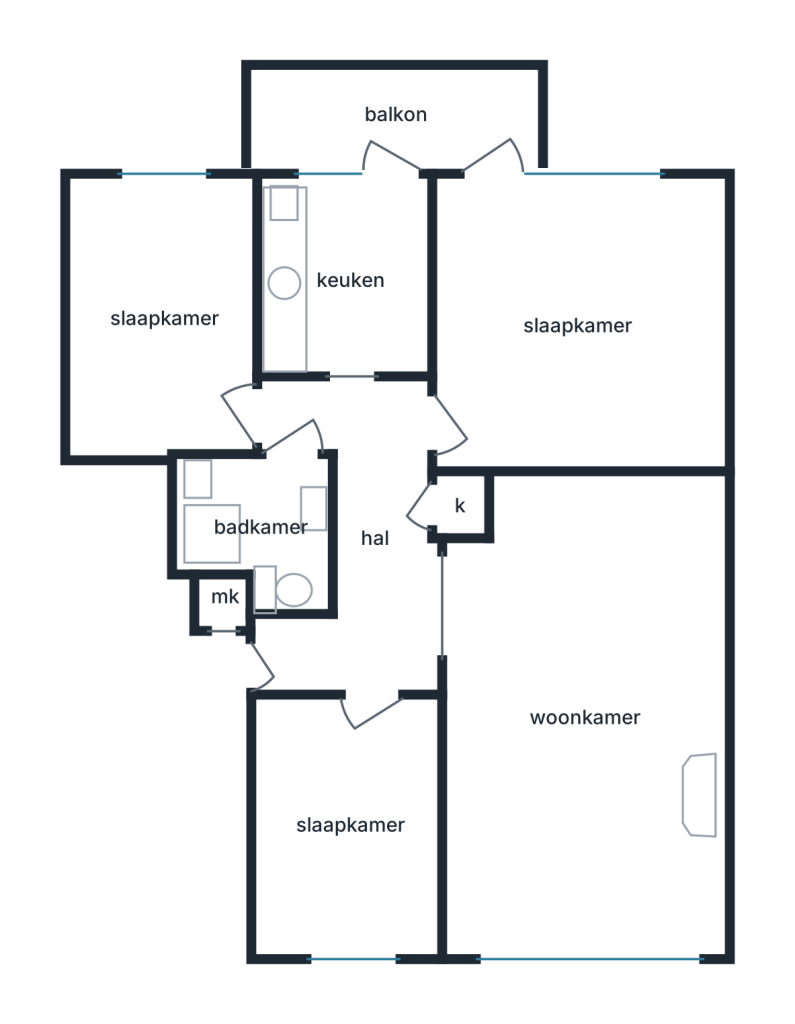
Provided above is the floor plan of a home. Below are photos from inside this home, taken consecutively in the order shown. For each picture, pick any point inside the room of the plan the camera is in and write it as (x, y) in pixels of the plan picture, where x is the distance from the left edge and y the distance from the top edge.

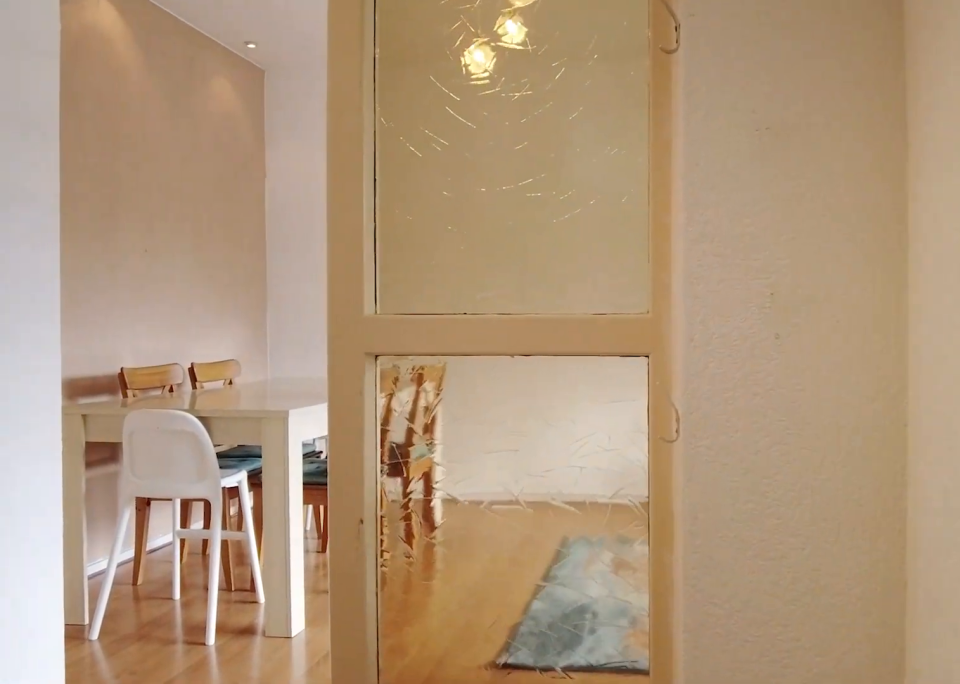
(362, 536)
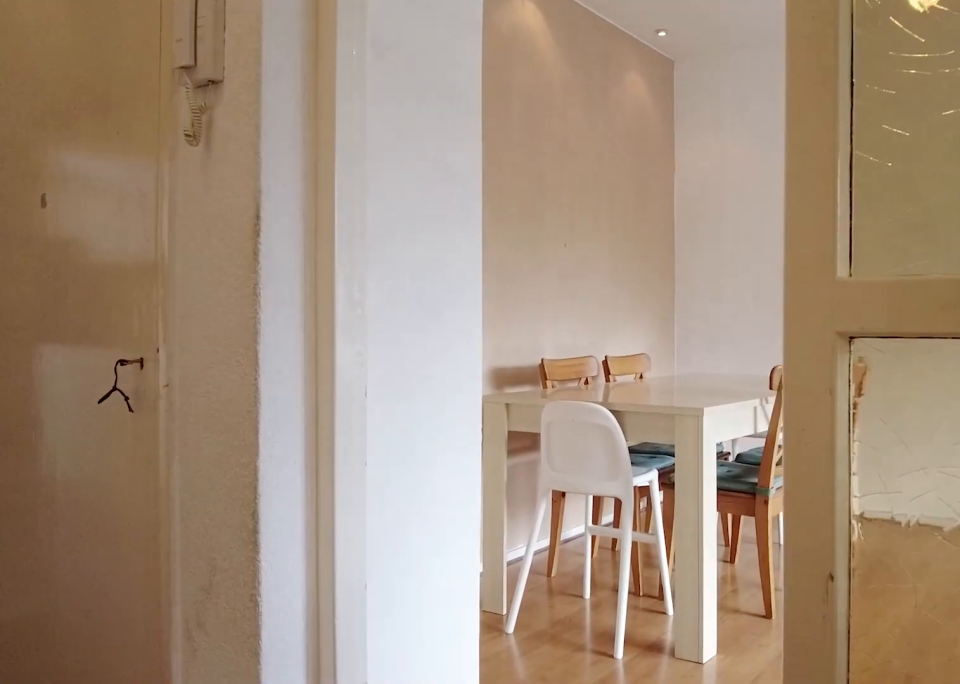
(362, 536)
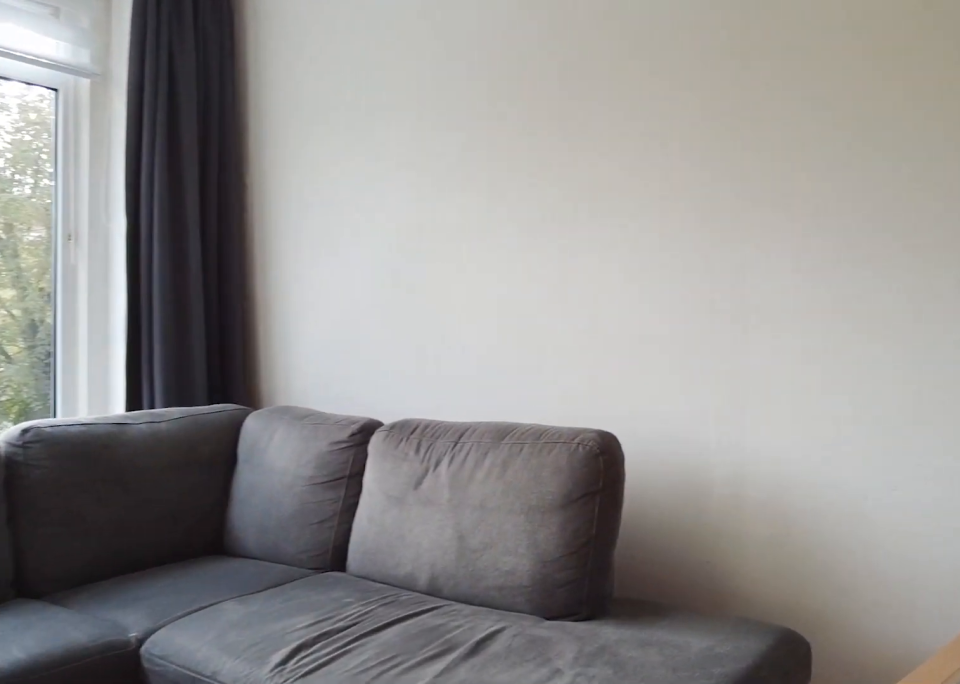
(583, 715)
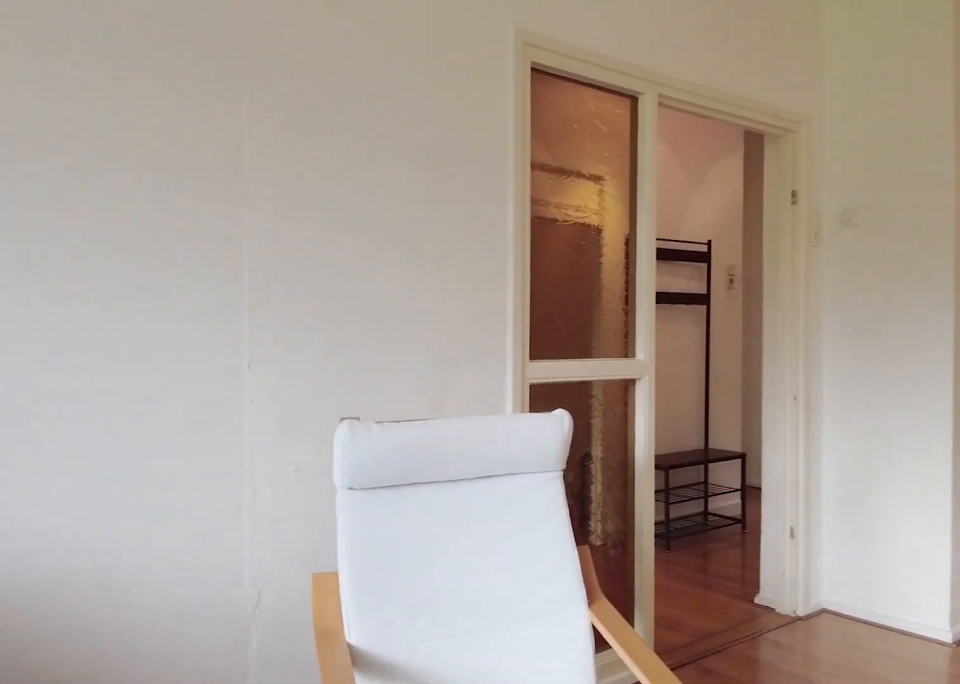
(583, 715)
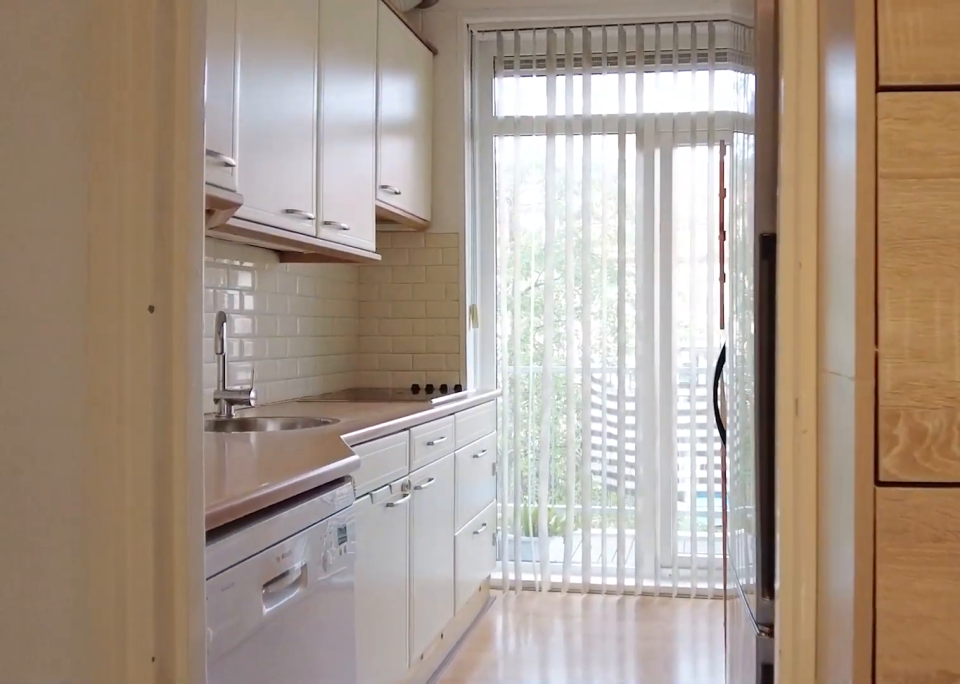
(362, 537)
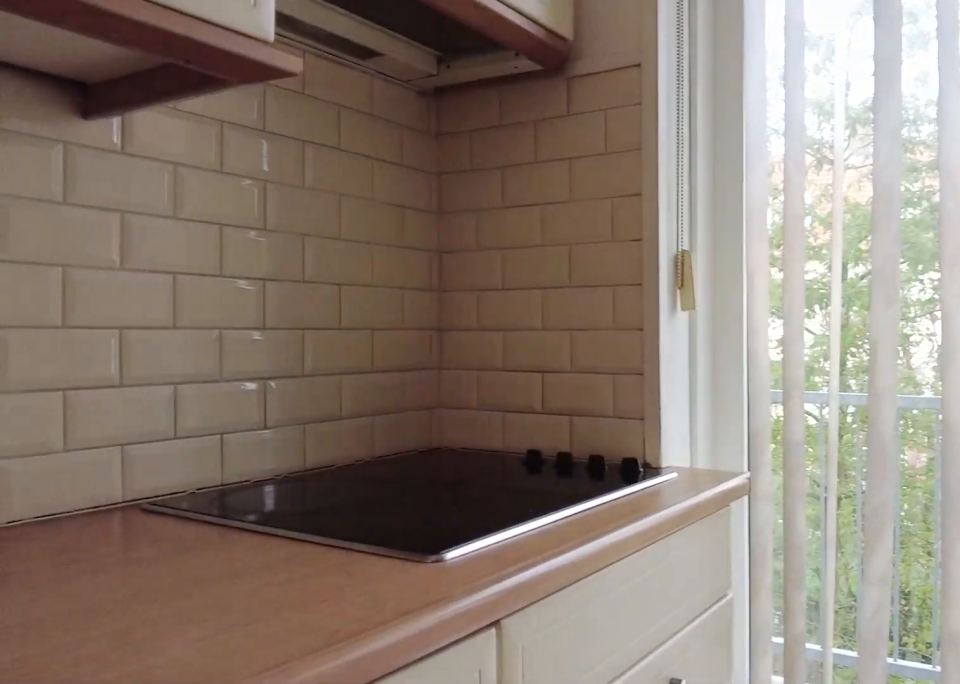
(347, 280)
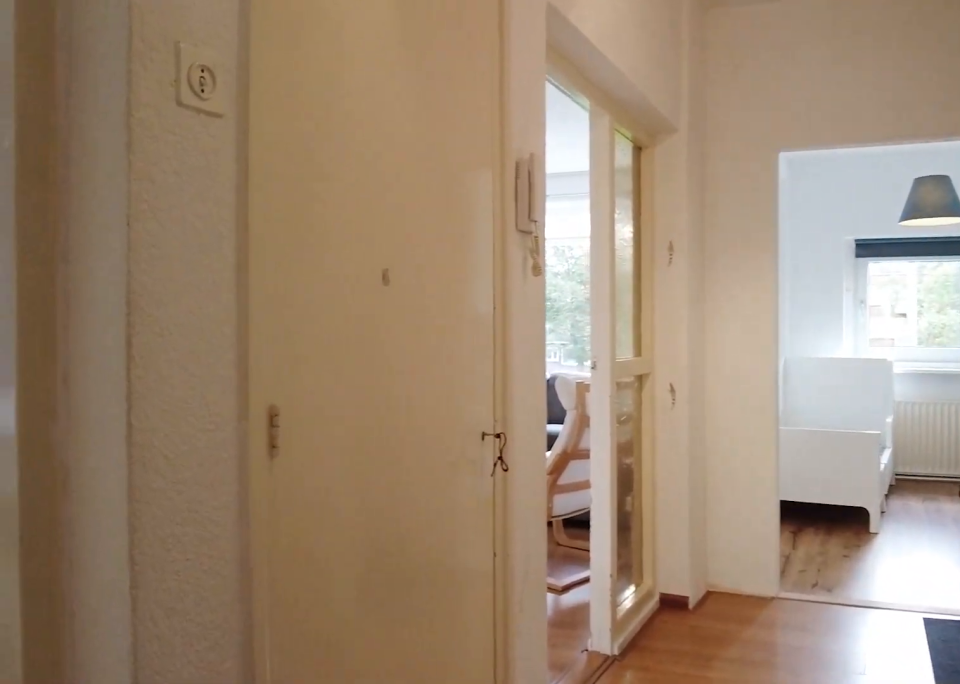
(363, 537)
